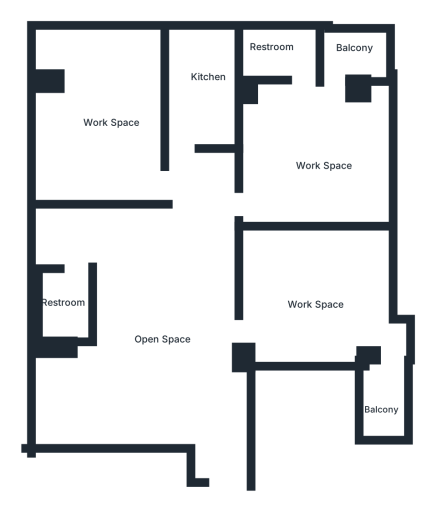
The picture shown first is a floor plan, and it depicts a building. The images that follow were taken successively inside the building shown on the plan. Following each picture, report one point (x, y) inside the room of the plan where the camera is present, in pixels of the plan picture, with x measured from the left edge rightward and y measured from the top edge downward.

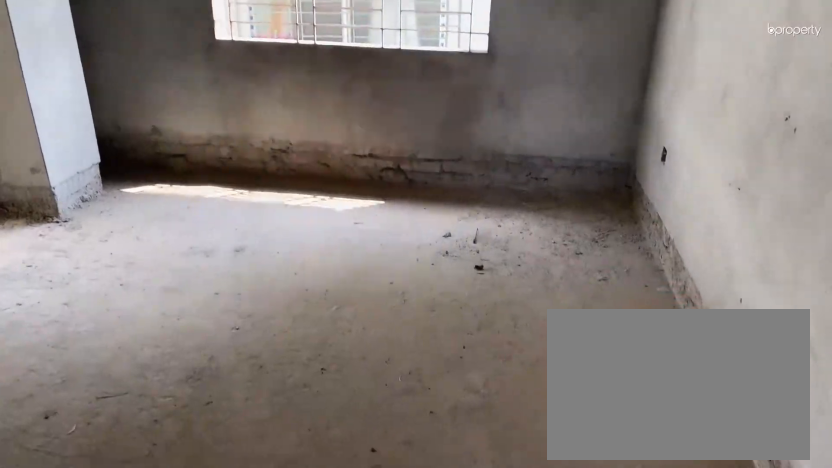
(331, 104)
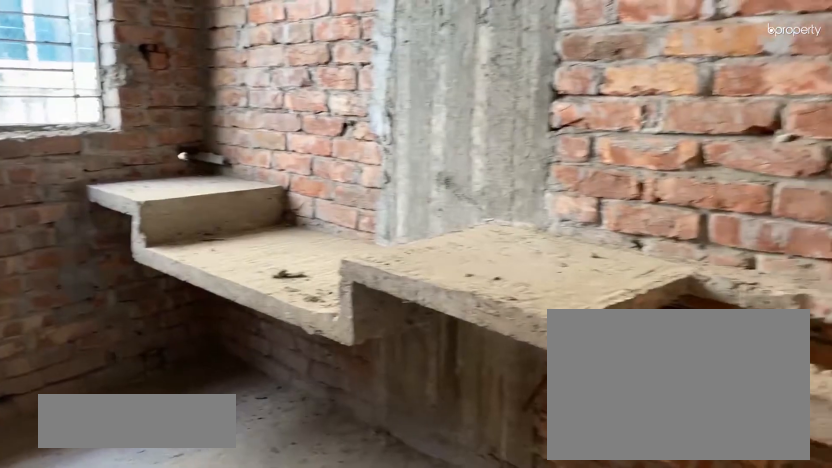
(203, 70)
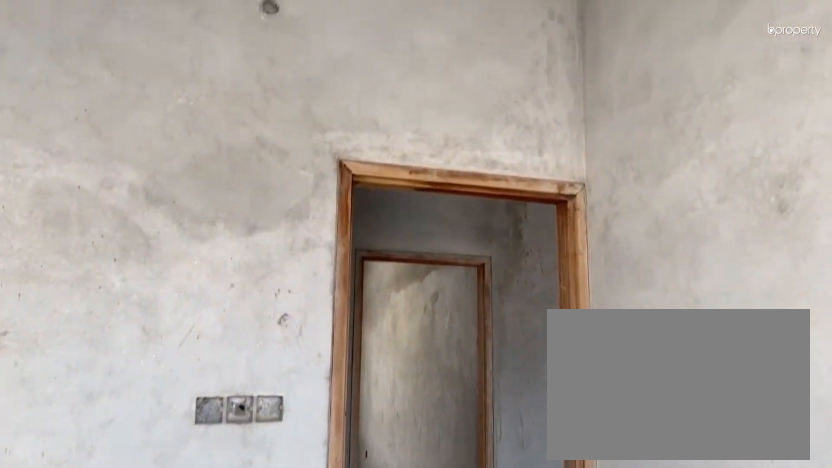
(105, 96)
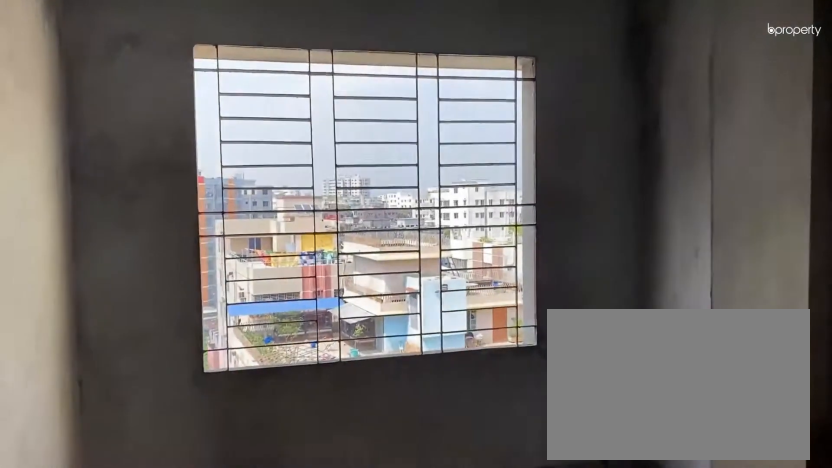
(105, 96)
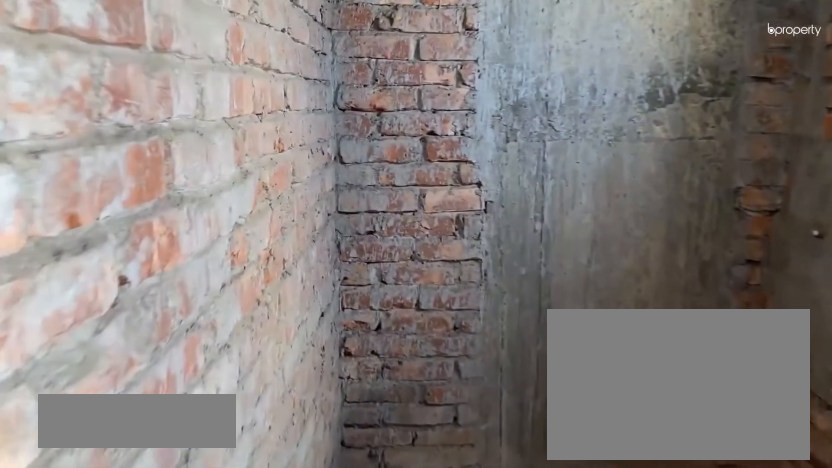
(63, 305)
